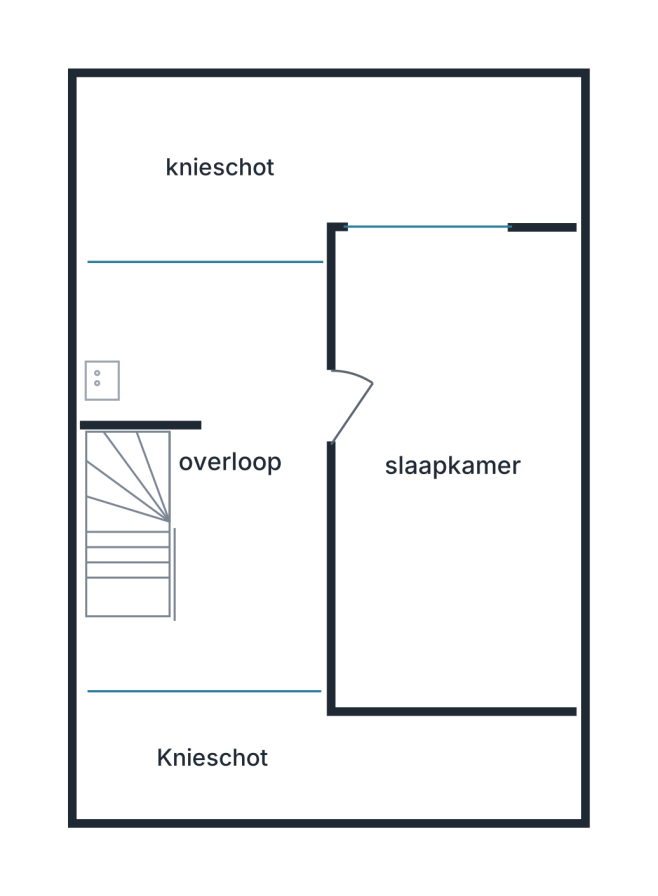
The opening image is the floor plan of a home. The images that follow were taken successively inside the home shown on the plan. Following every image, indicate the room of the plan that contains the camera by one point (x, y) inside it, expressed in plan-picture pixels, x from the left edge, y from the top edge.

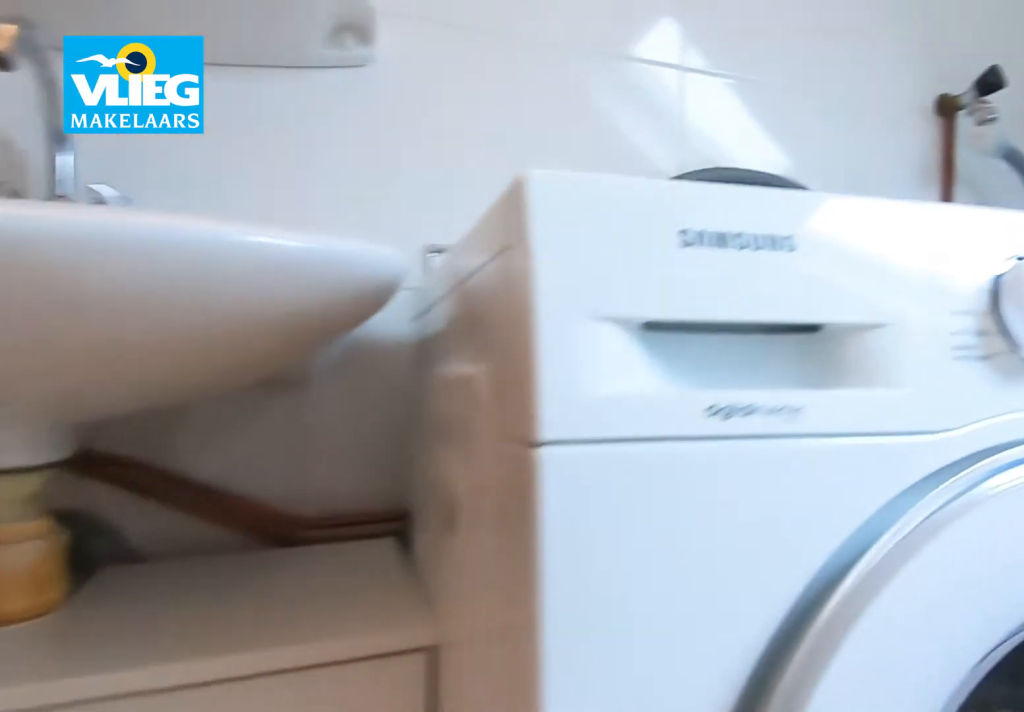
(209, 479)
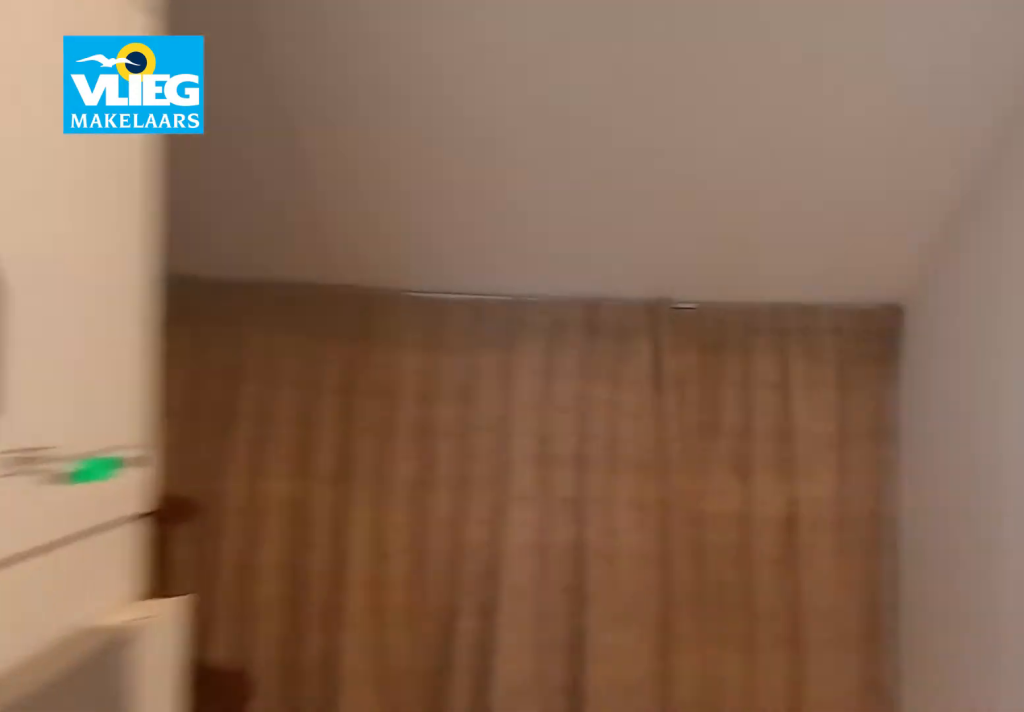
(209, 479)
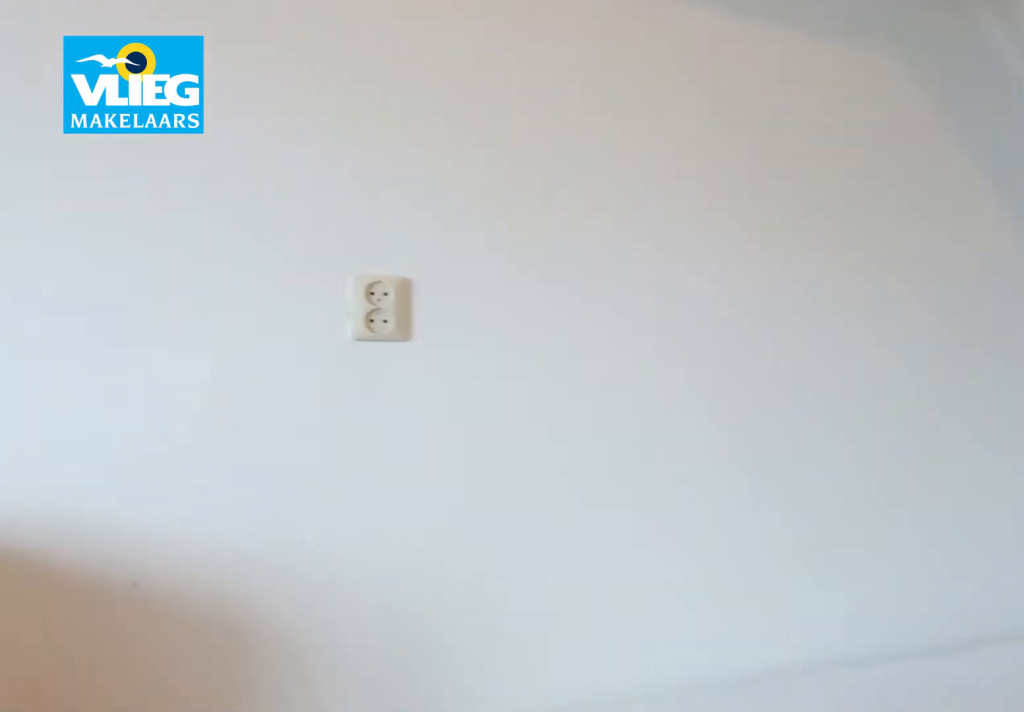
(453, 549)
